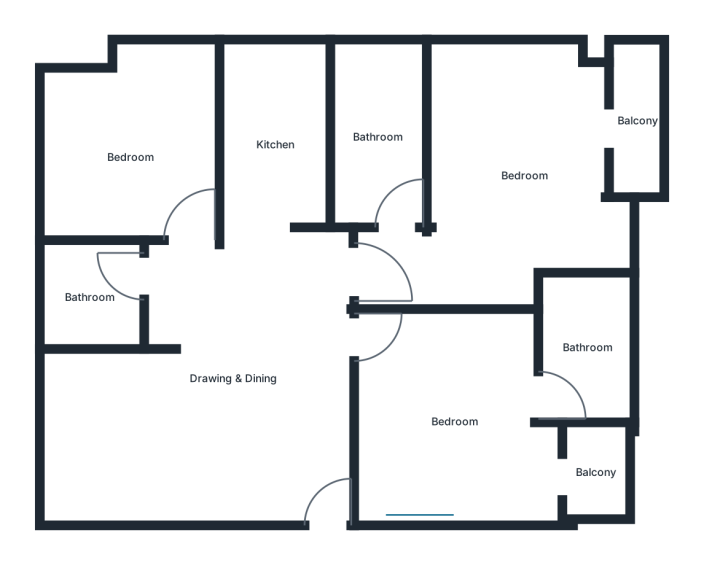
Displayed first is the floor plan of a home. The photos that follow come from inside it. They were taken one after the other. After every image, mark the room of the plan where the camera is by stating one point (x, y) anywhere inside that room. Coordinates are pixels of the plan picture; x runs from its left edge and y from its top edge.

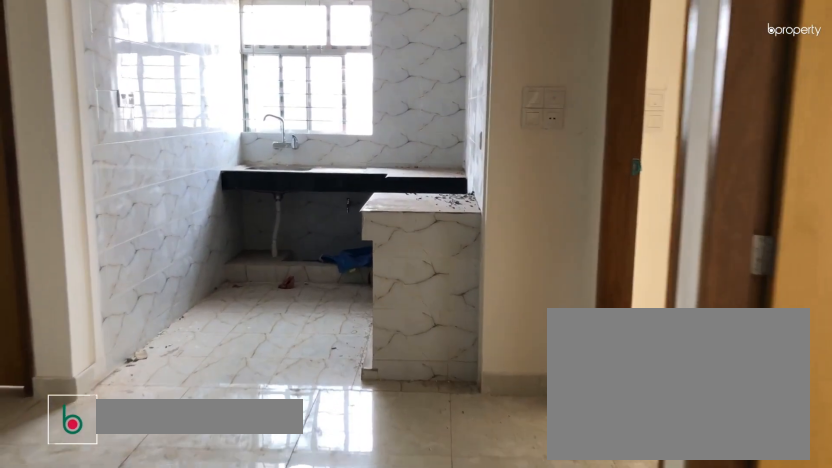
(232, 378)
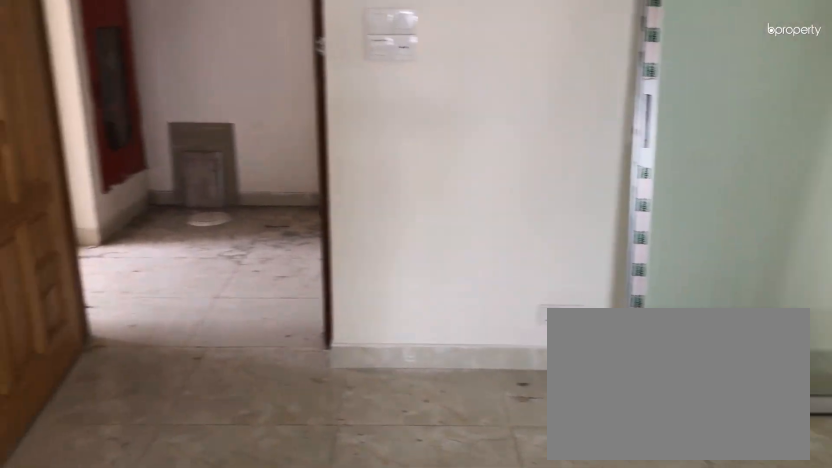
(232, 378)
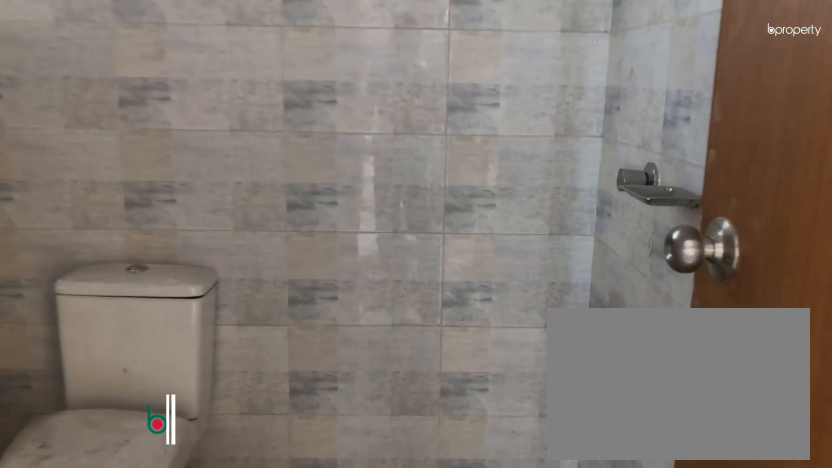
(91, 297)
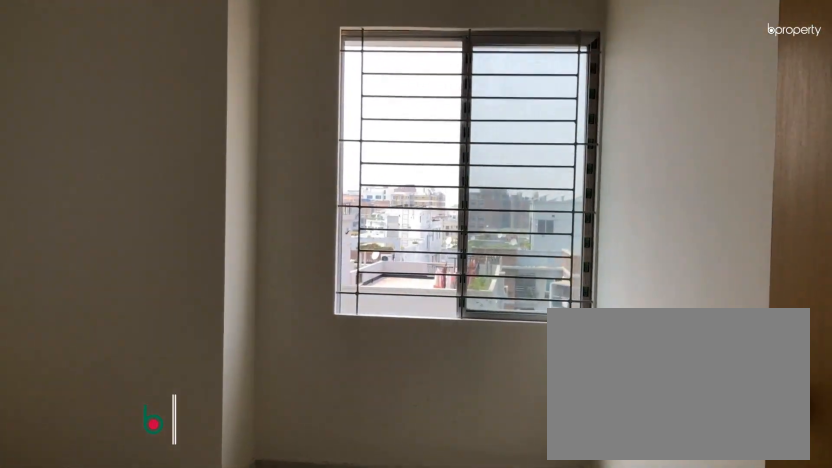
(132, 158)
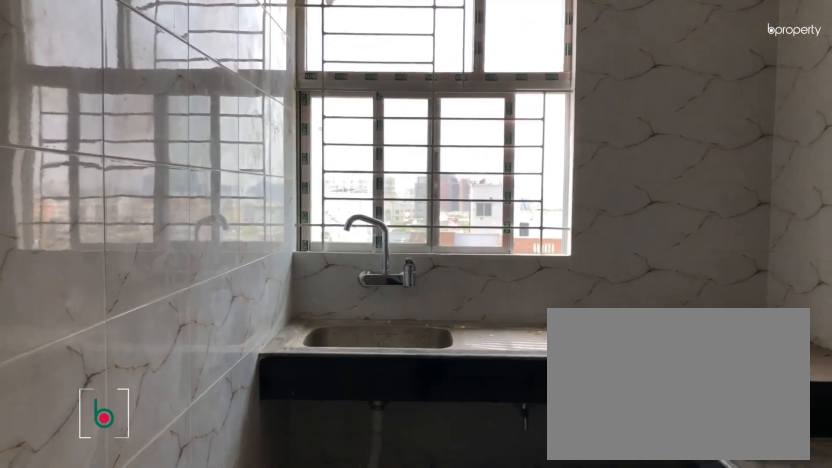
(277, 144)
